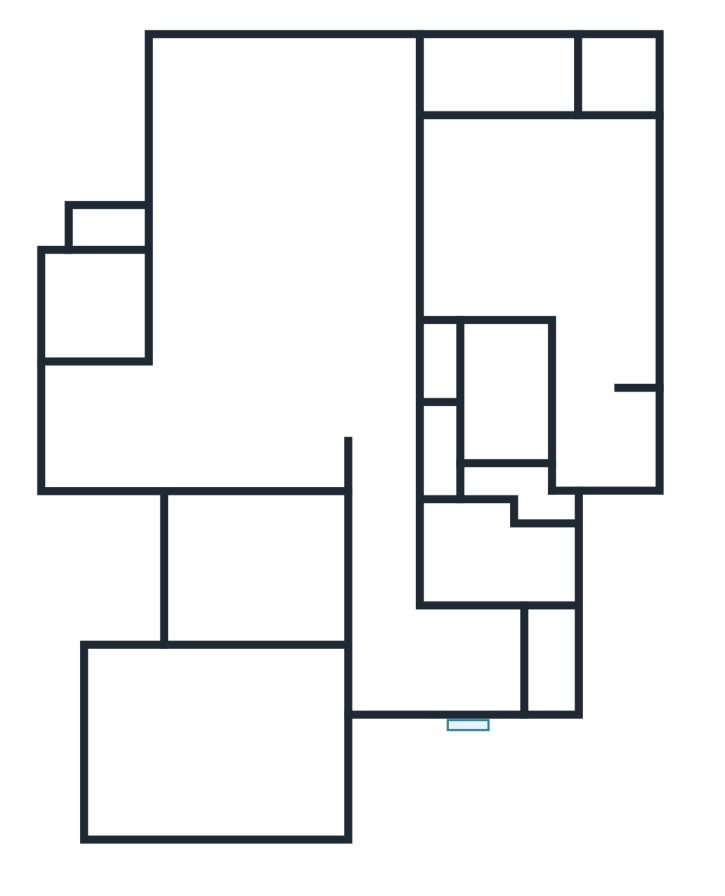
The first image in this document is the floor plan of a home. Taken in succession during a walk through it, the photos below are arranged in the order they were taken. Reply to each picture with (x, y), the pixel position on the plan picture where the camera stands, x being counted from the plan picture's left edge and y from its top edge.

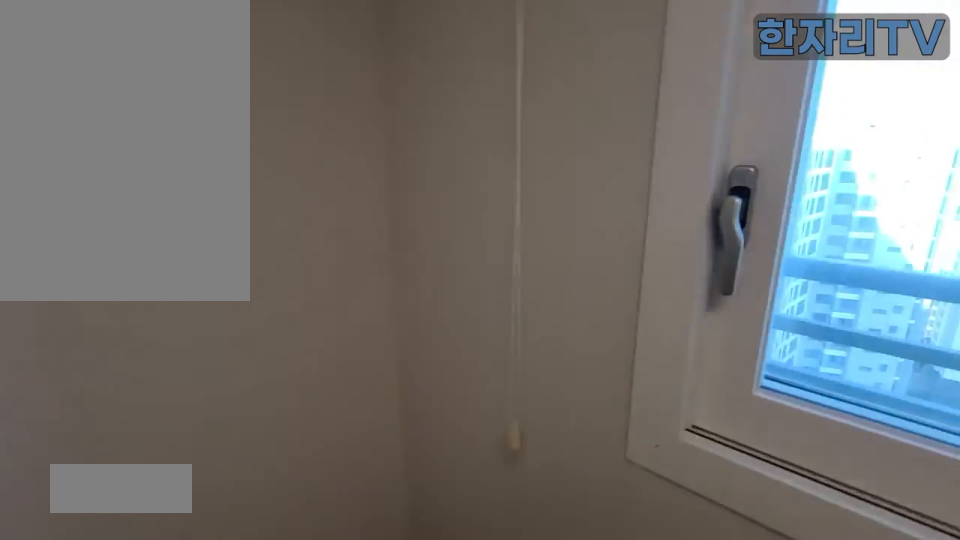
(215, 732)
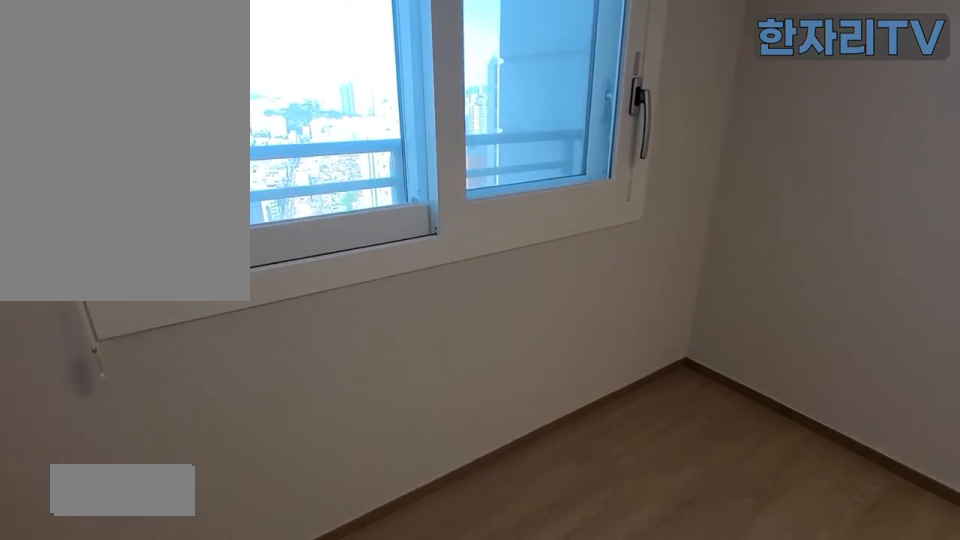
(260, 566)
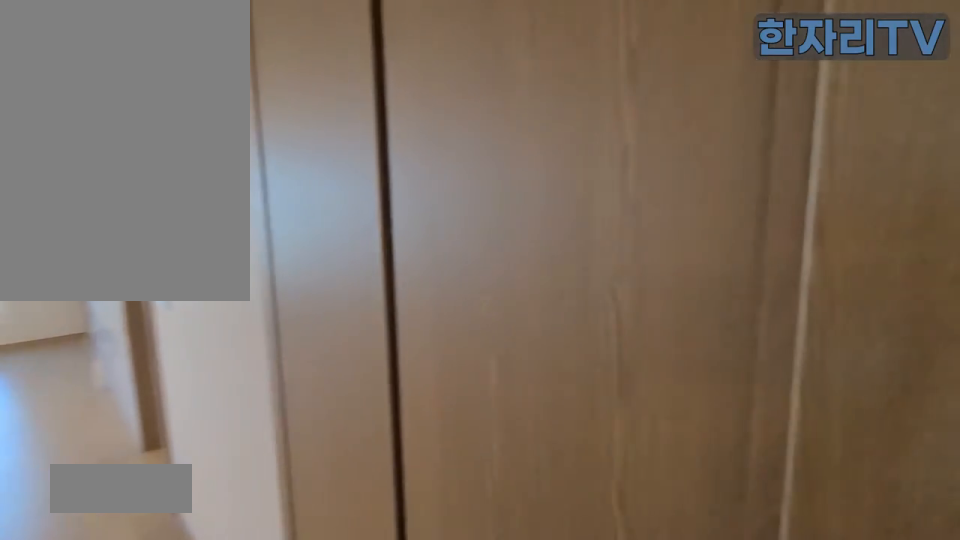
(372, 395)
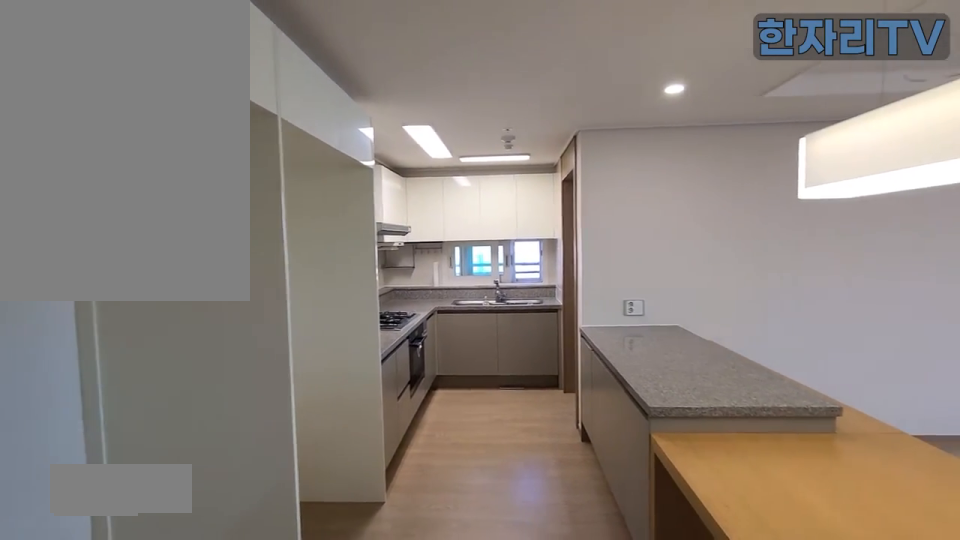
(209, 416)
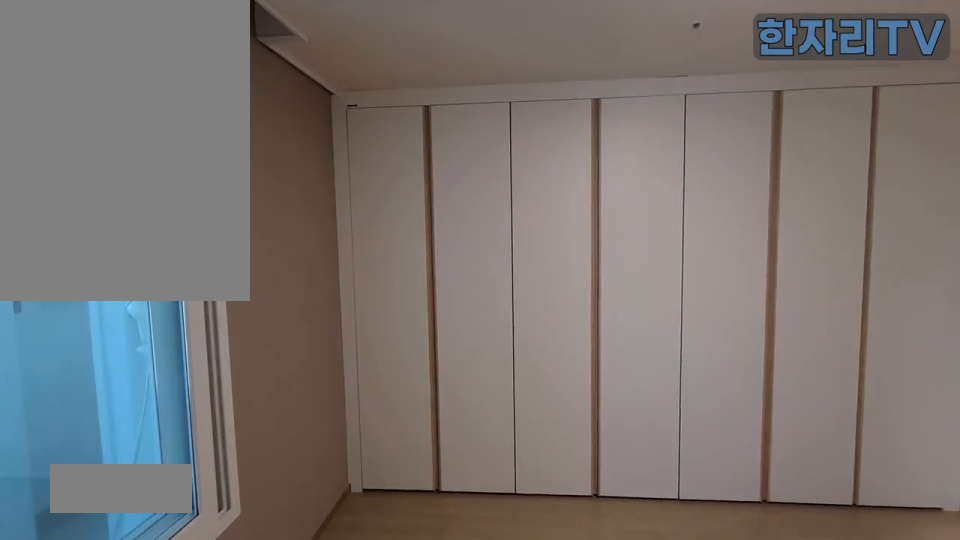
(527, 188)
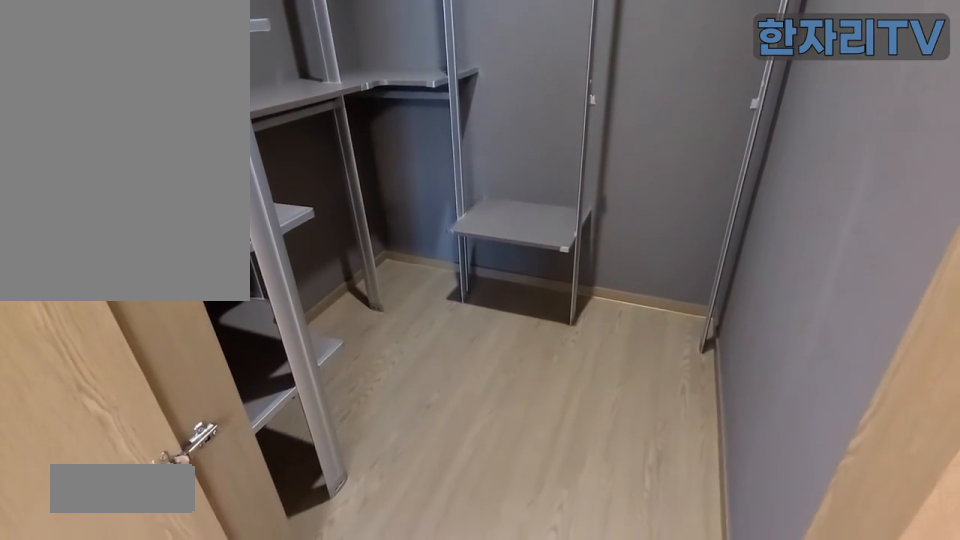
(606, 427)
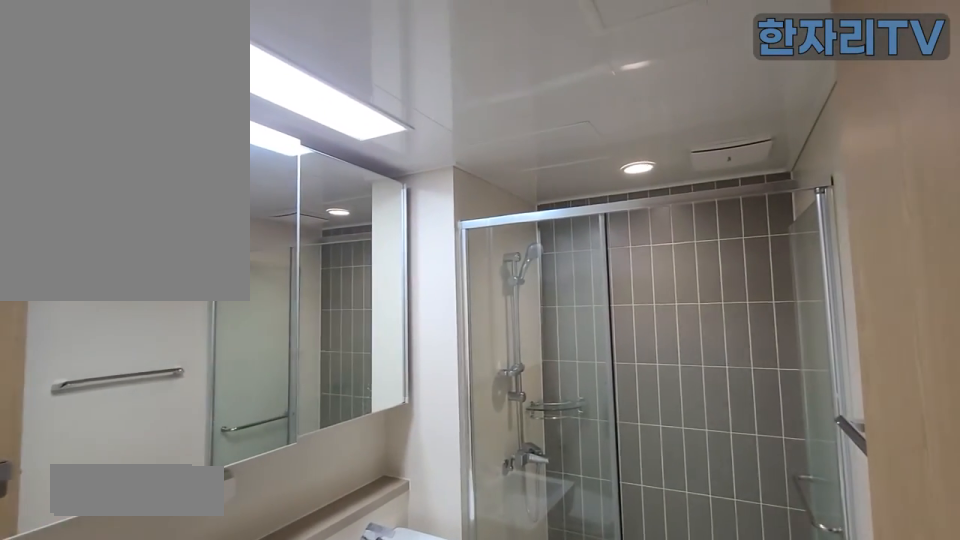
(488, 560)
